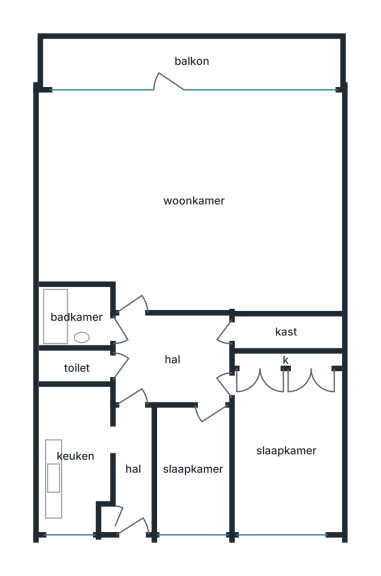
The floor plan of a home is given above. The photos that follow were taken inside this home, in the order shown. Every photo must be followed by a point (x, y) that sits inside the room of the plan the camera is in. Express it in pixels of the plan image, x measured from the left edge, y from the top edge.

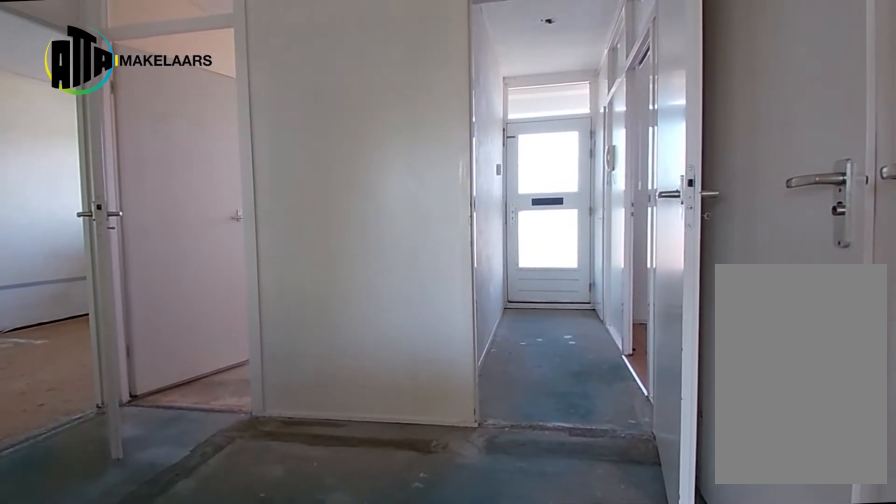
(173, 358)
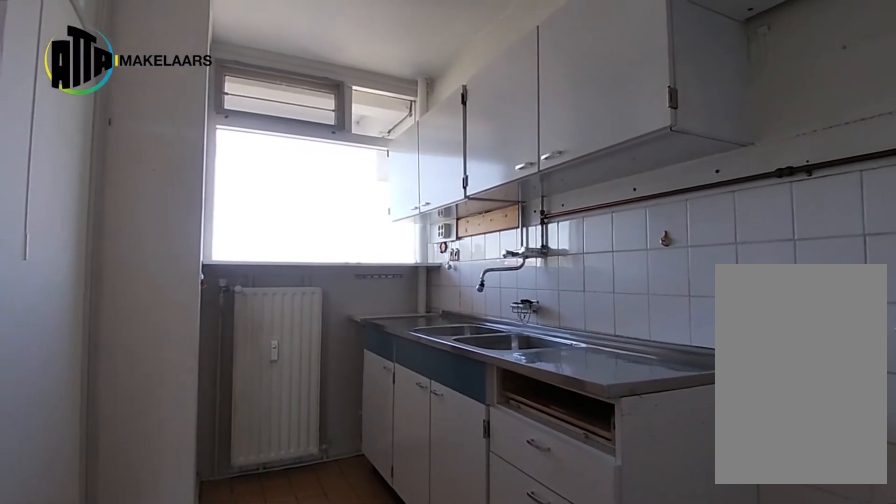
(75, 455)
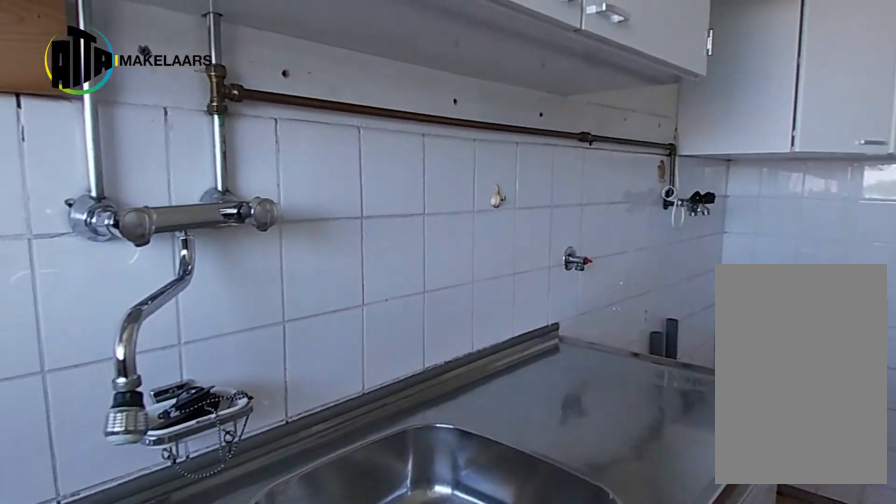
(75, 455)
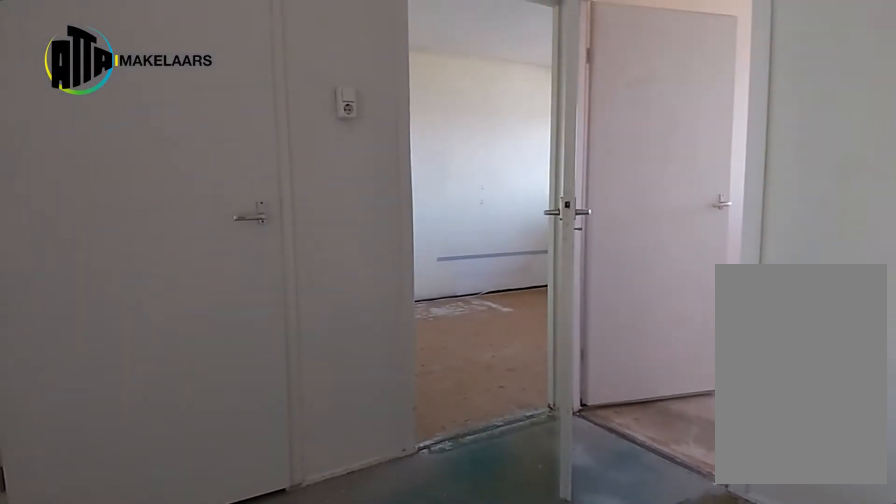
(173, 358)
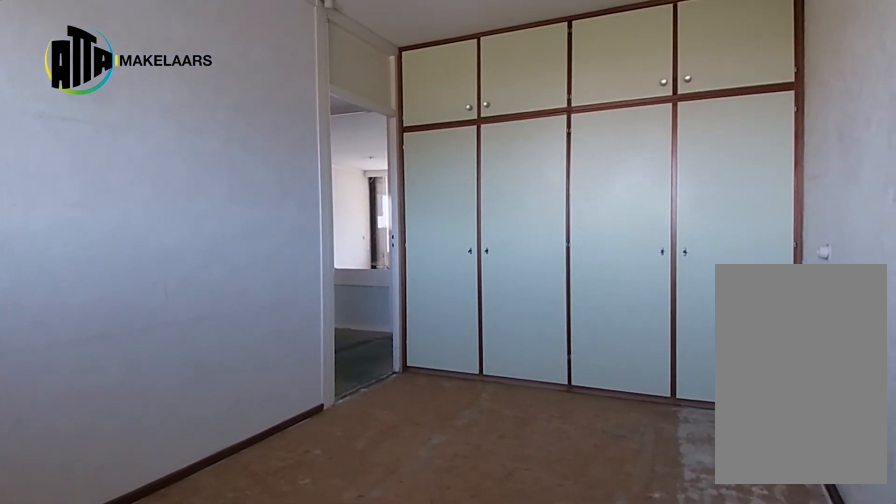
(286, 449)
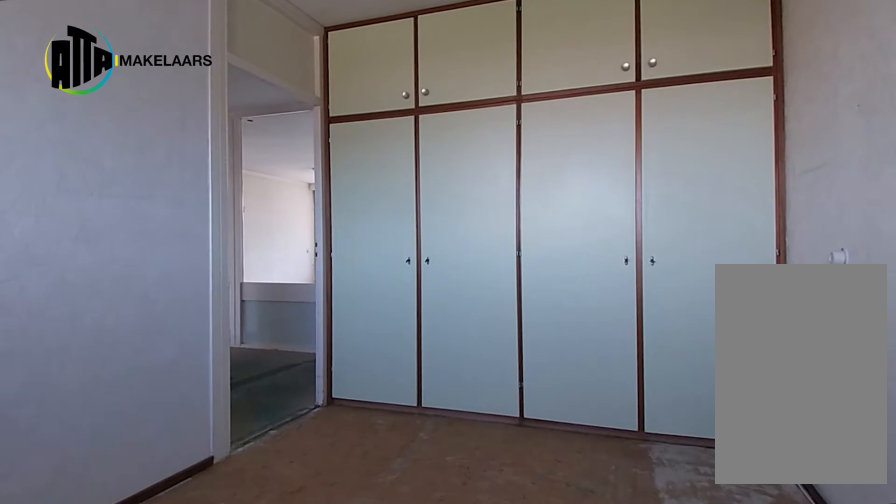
(286, 449)
